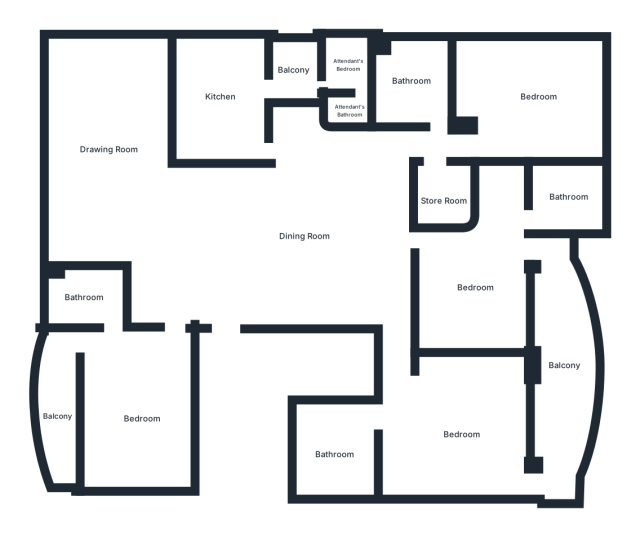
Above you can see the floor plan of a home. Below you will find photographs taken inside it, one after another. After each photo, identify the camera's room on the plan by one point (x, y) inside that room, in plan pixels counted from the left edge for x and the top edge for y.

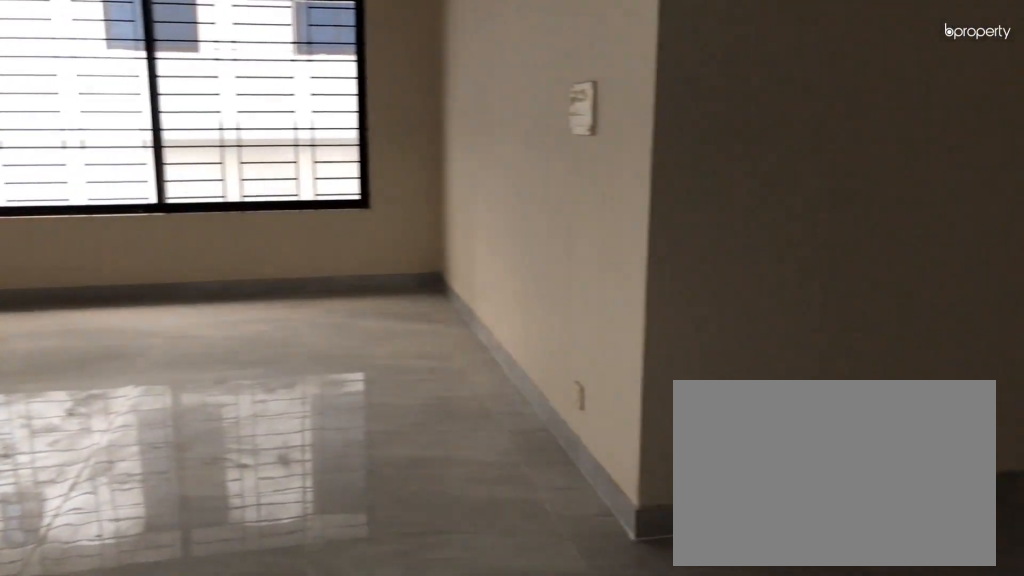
(106, 130)
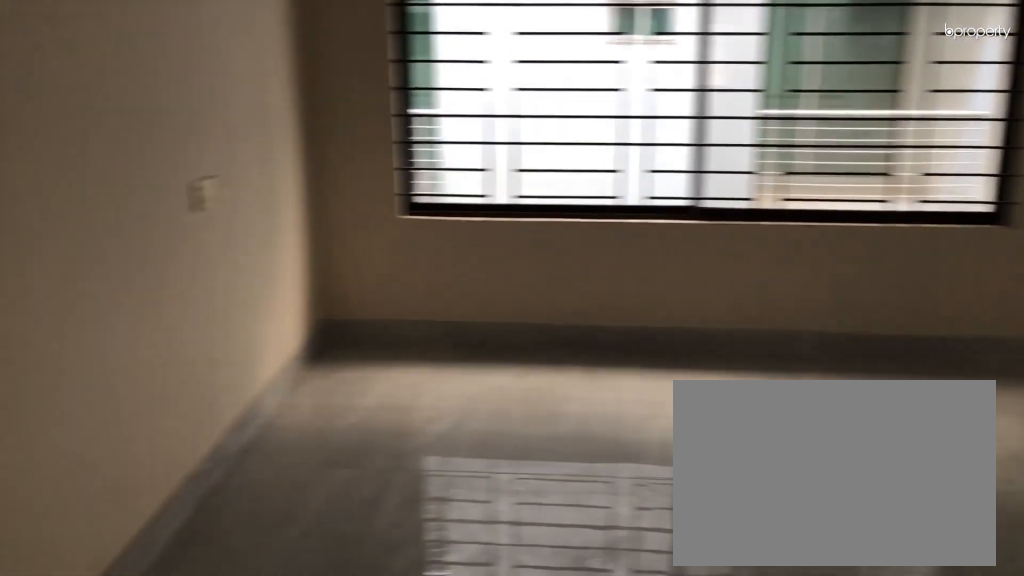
(106, 130)
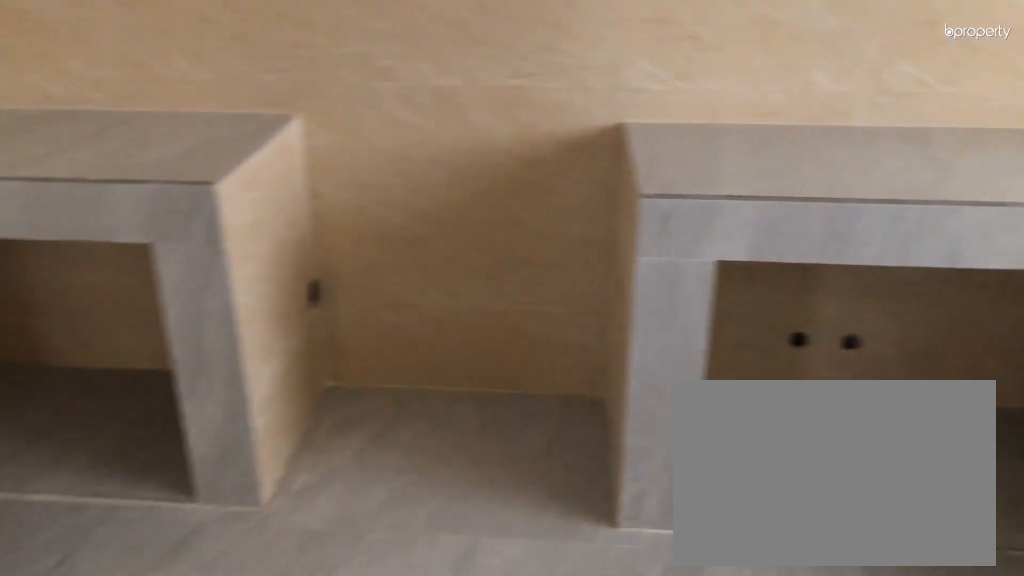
(220, 93)
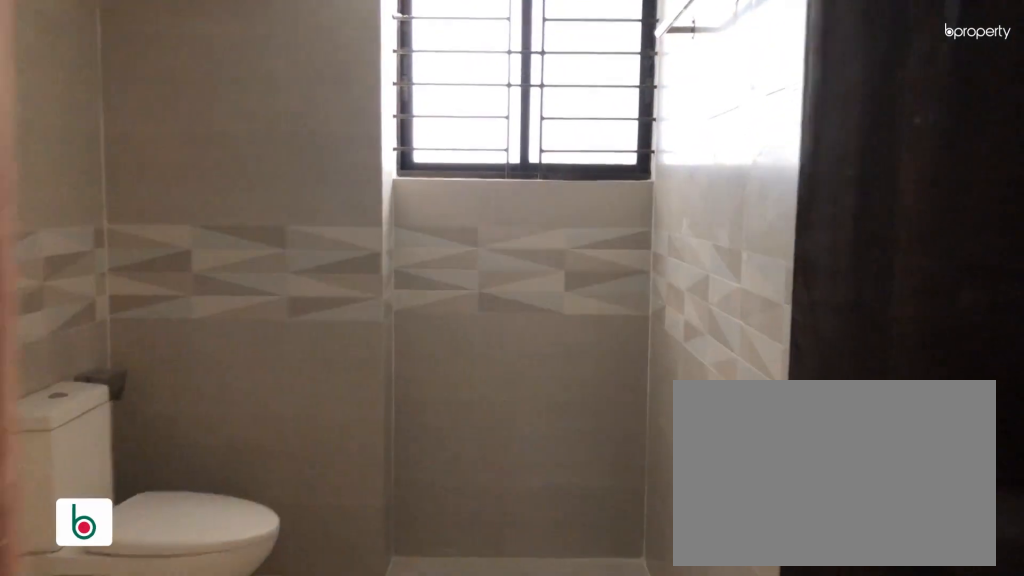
(414, 86)
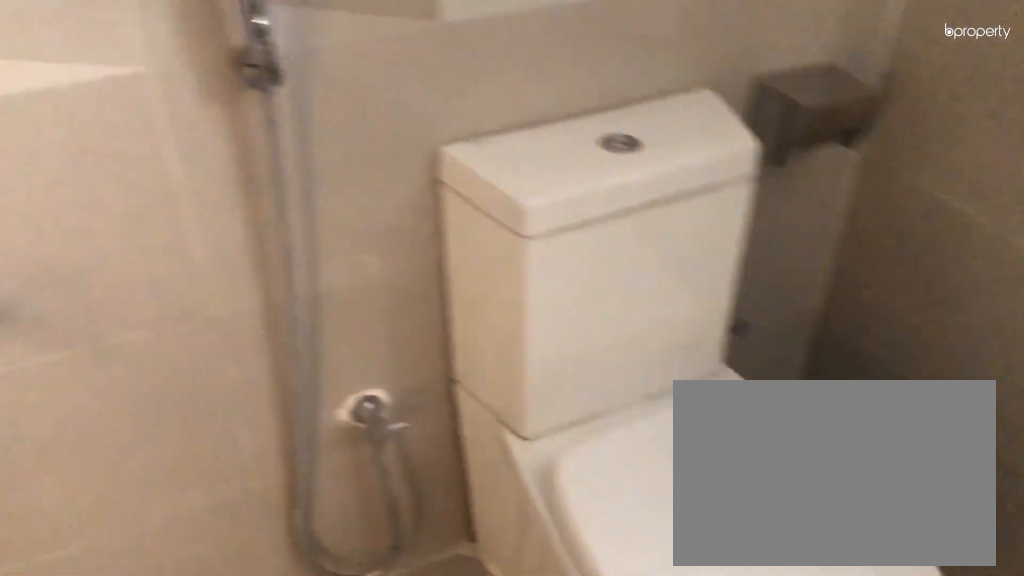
(414, 86)
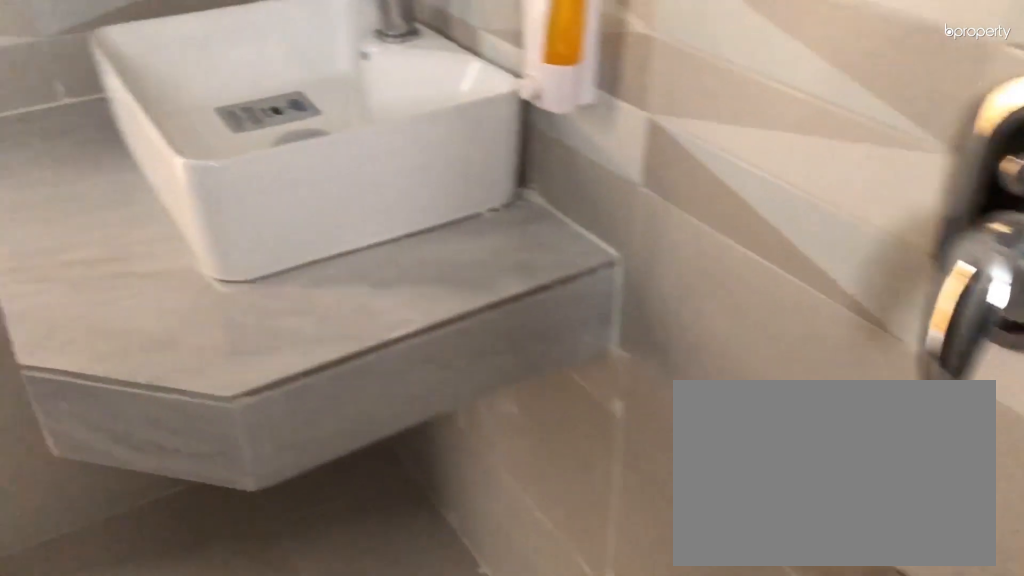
(414, 86)
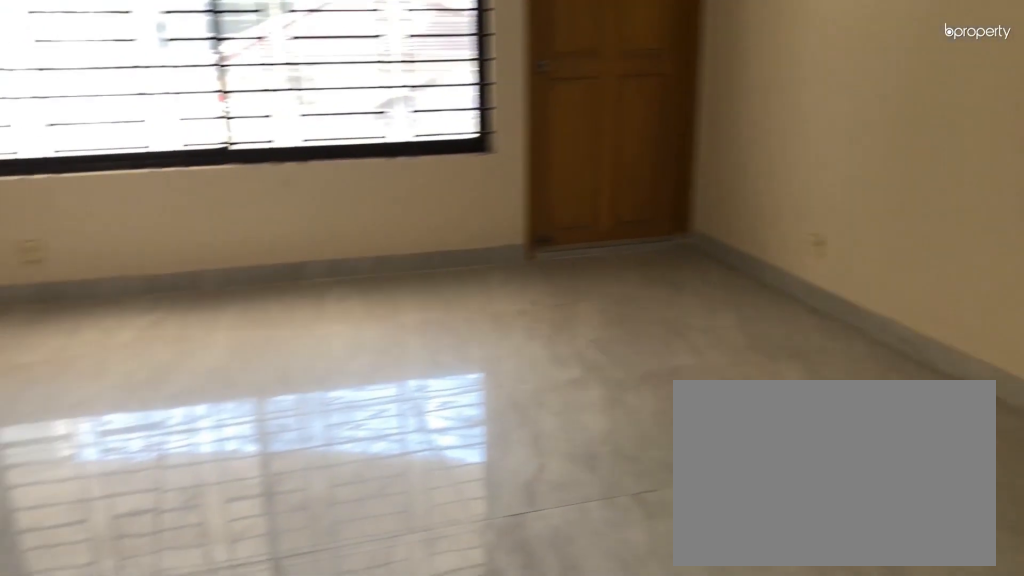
(456, 428)
